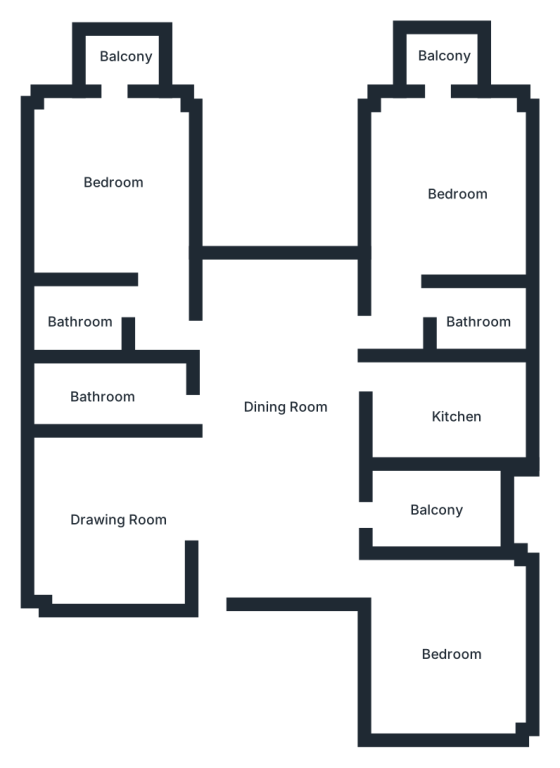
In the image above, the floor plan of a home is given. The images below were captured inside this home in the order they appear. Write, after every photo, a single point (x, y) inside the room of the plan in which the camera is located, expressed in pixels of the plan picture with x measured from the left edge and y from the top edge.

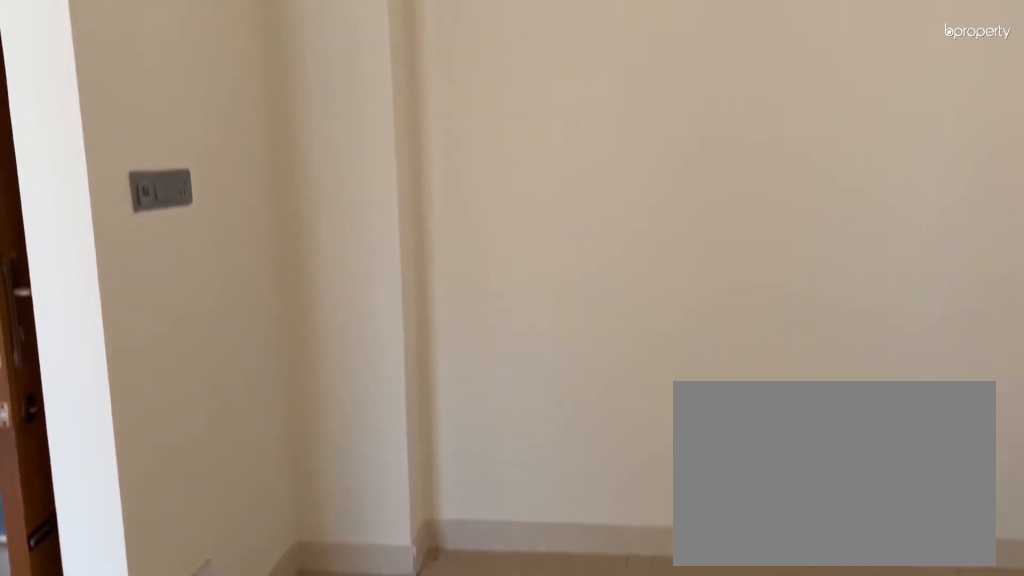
(116, 521)
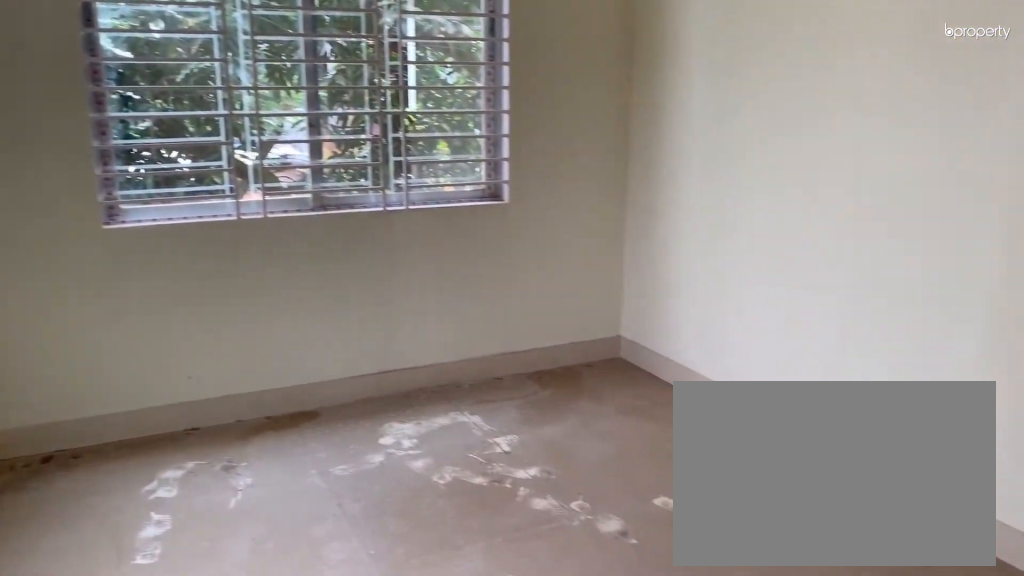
(442, 648)
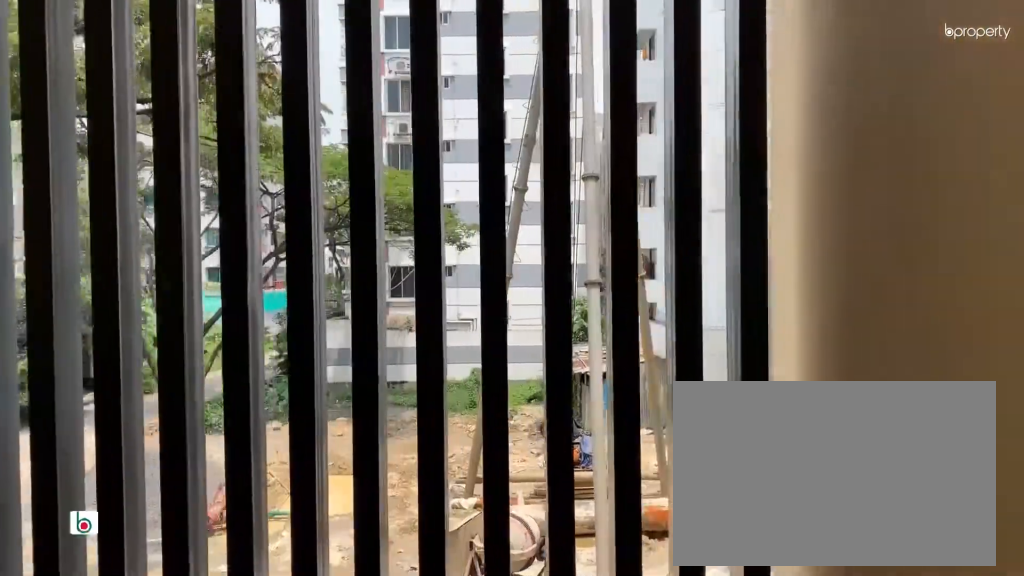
(439, 509)
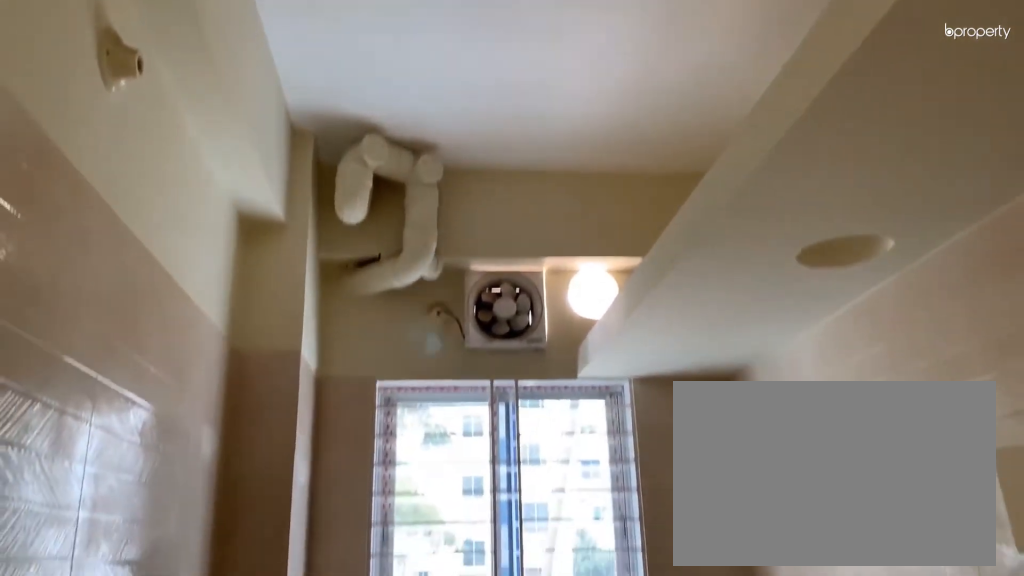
(436, 405)
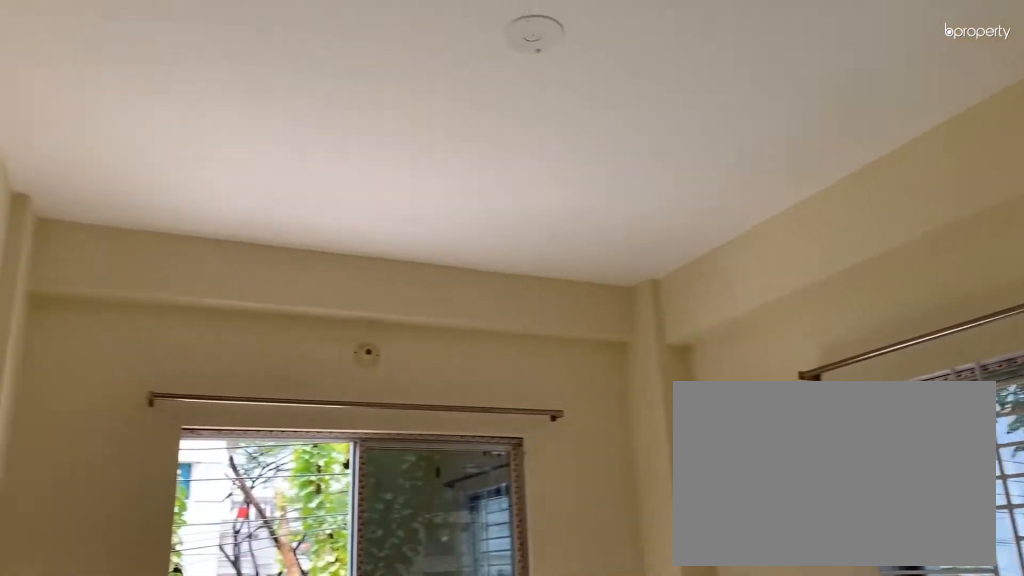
(444, 187)
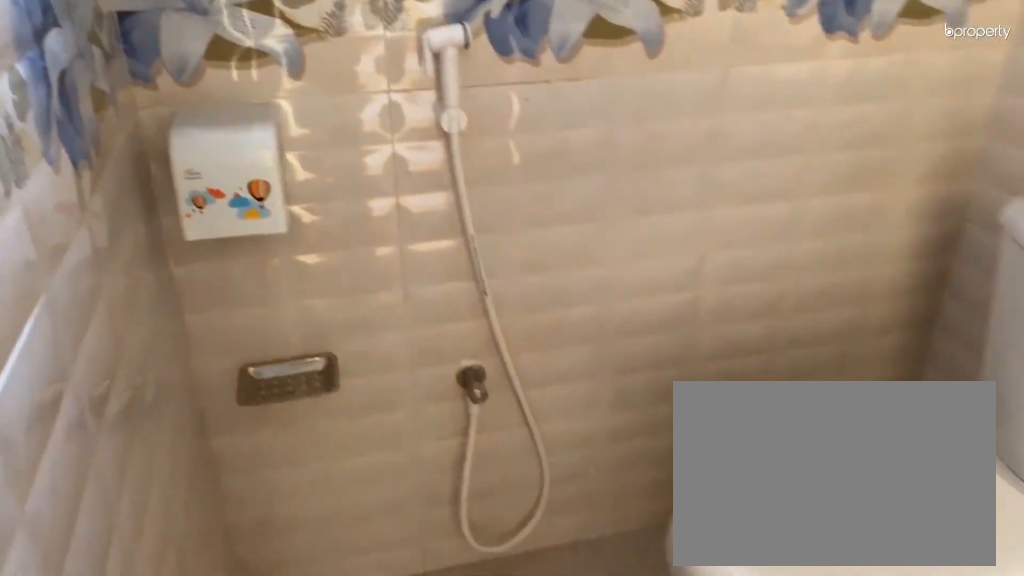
(468, 320)
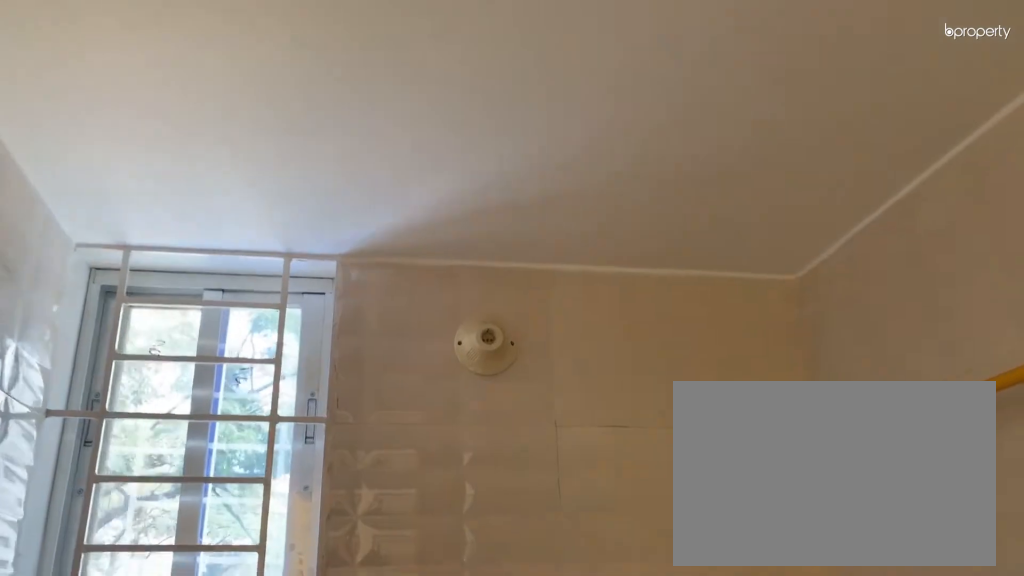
(470, 320)
